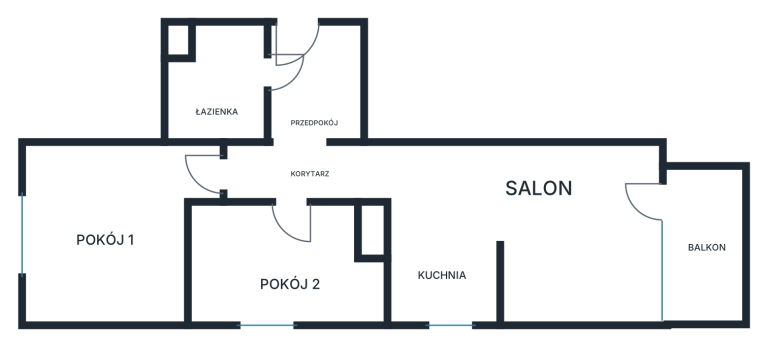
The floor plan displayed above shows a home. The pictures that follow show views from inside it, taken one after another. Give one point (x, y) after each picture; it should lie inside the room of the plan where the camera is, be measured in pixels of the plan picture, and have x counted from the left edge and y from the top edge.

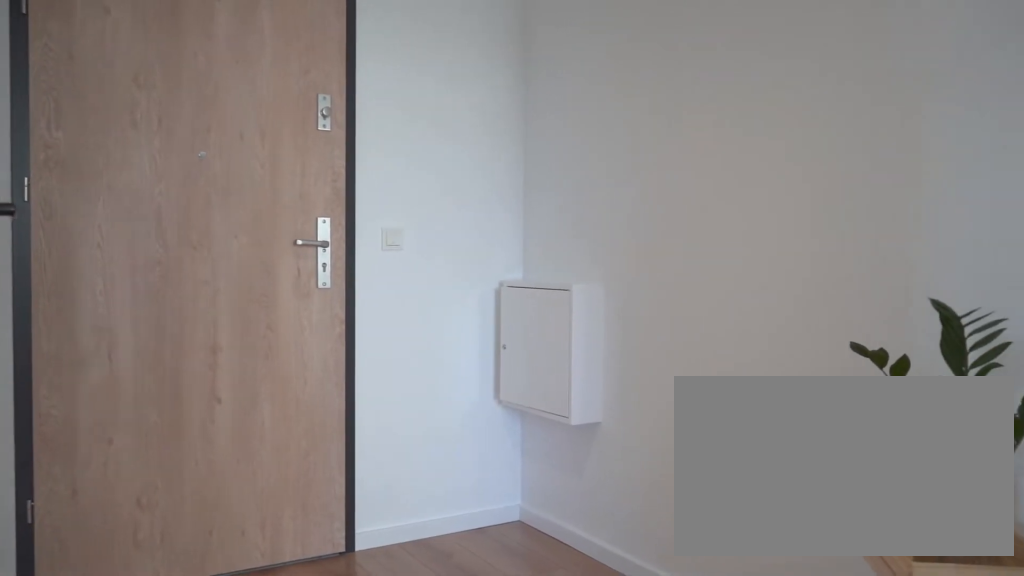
(307, 173)
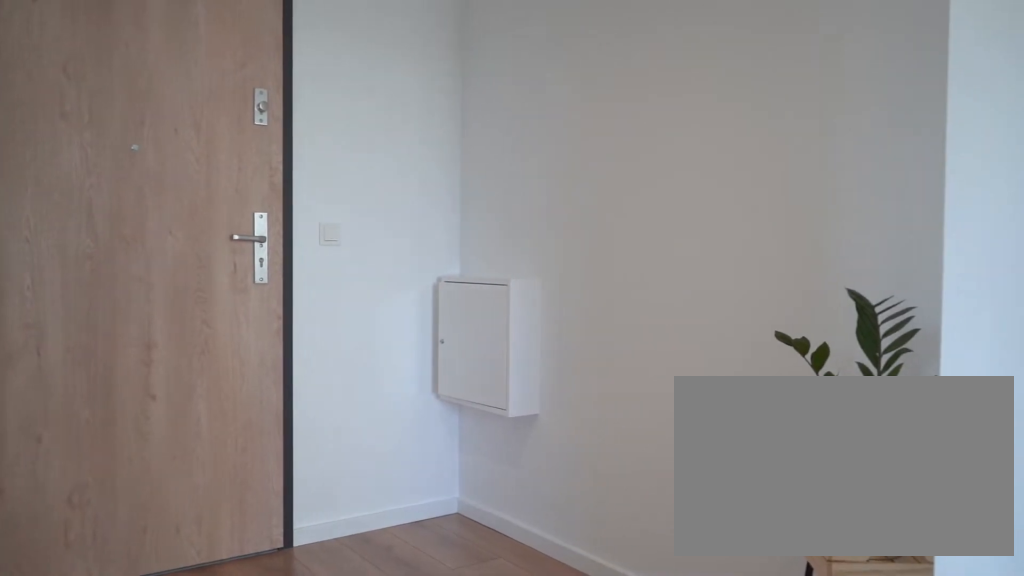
(307, 173)
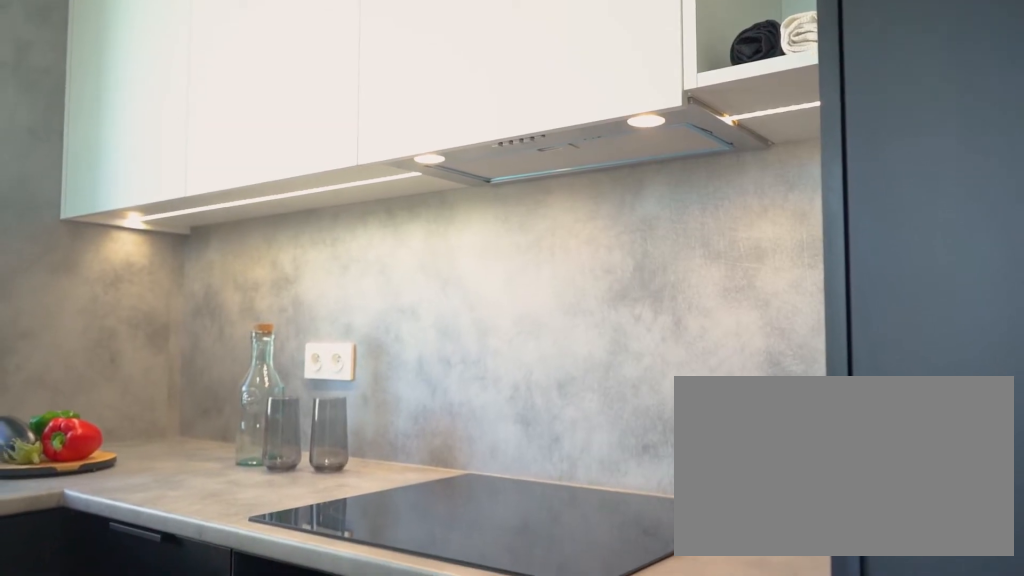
(444, 261)
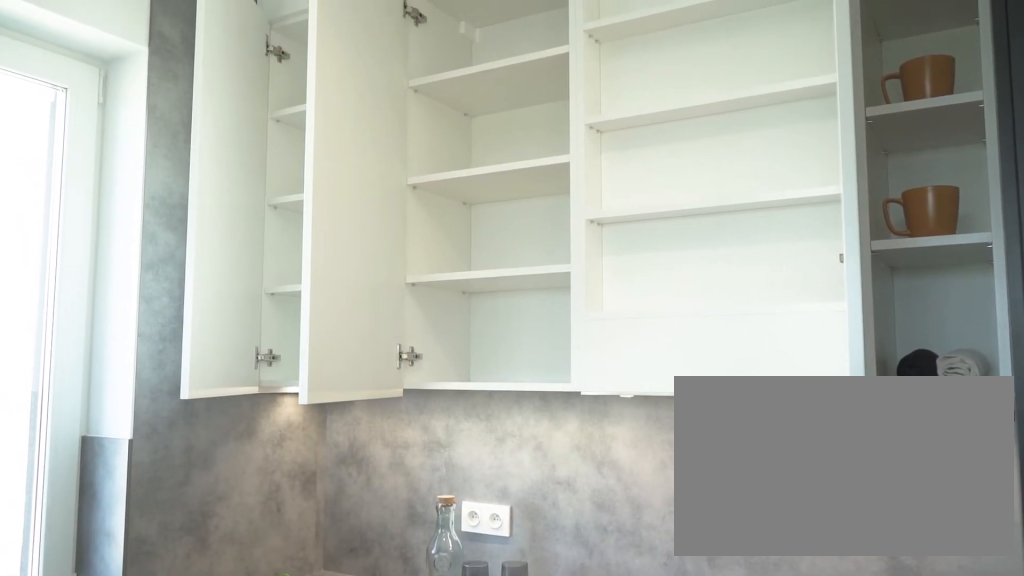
(444, 261)
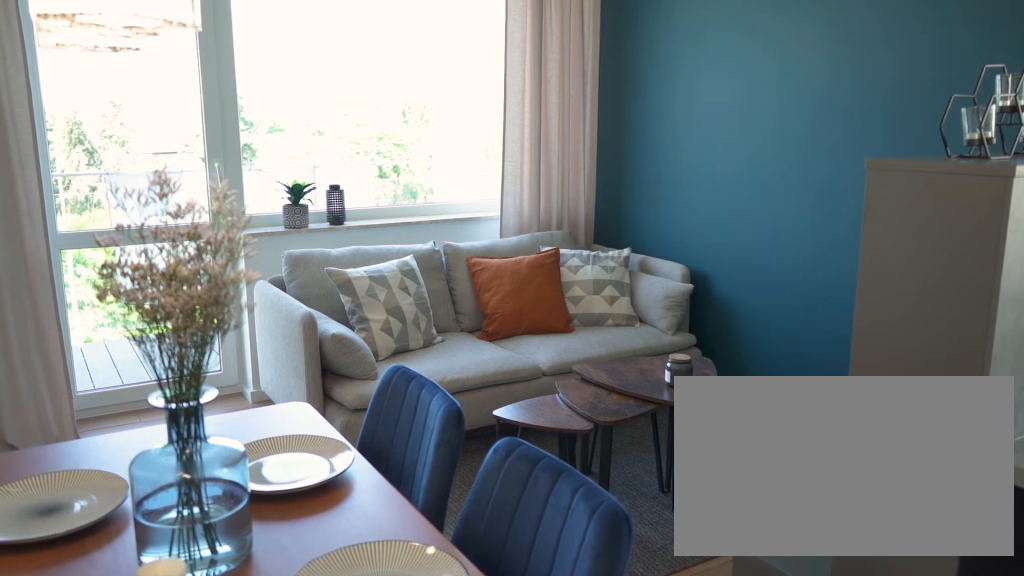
(555, 234)
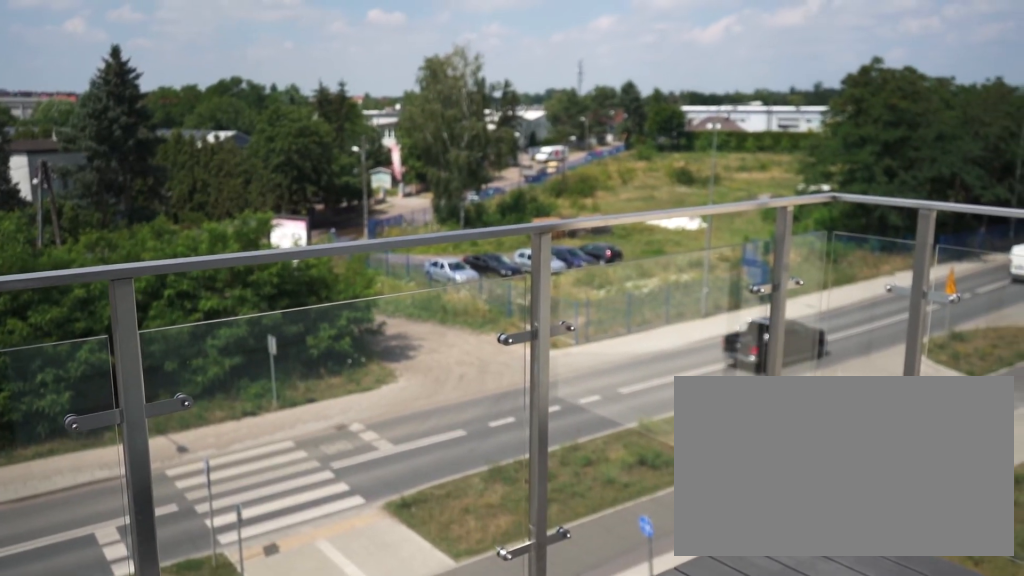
(707, 270)
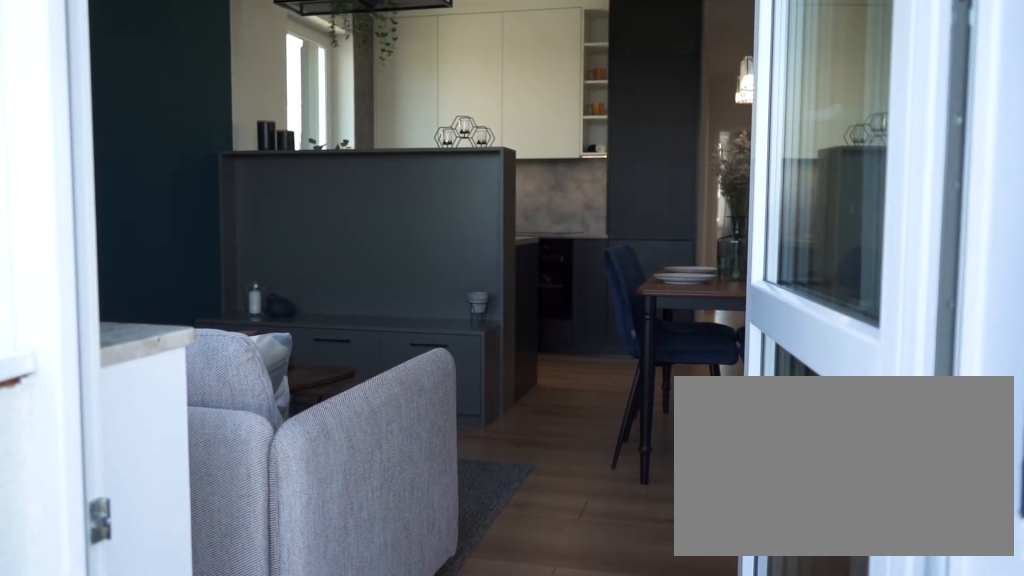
(532, 230)
